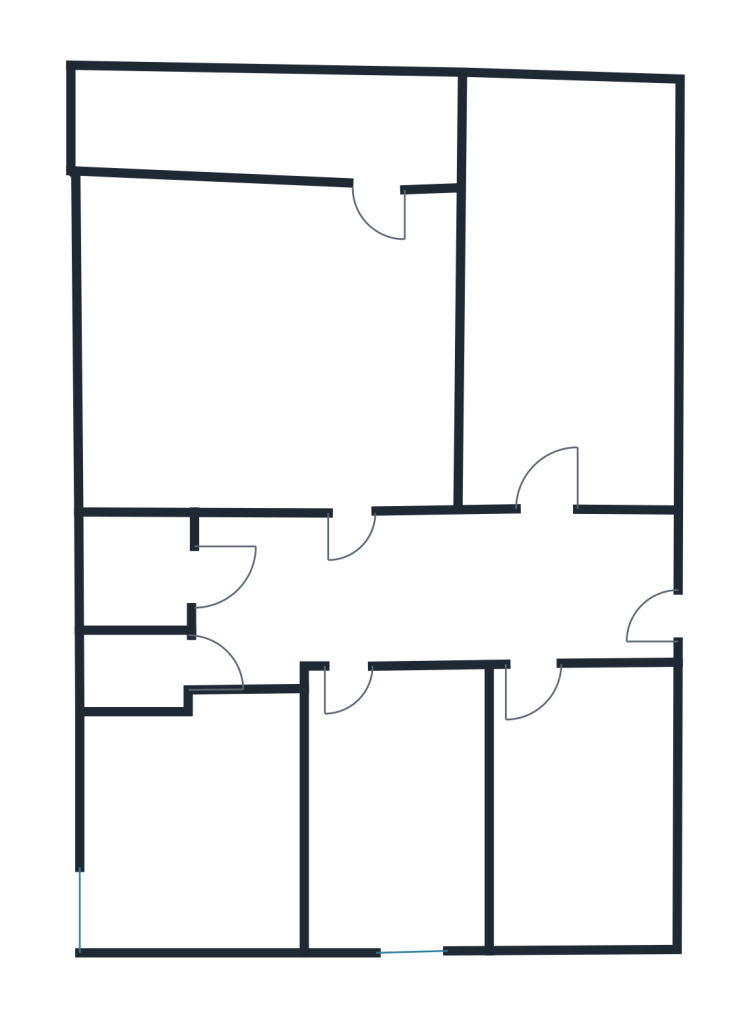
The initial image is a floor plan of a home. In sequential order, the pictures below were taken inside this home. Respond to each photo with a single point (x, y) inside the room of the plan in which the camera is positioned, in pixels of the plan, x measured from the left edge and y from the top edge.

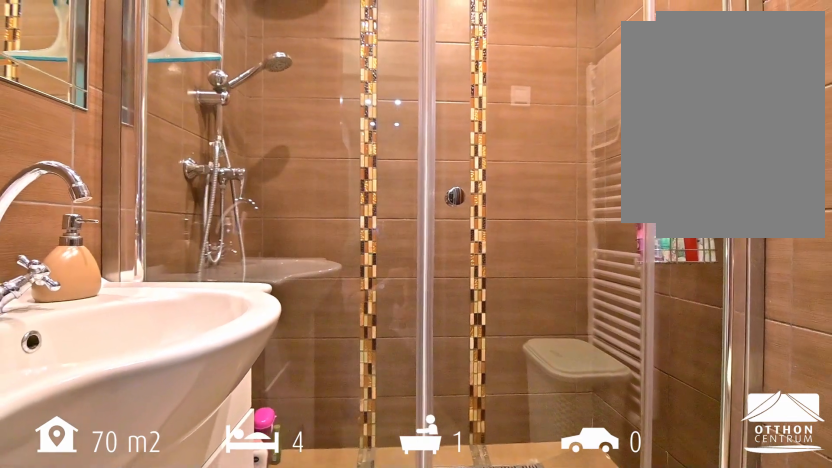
(136, 569)
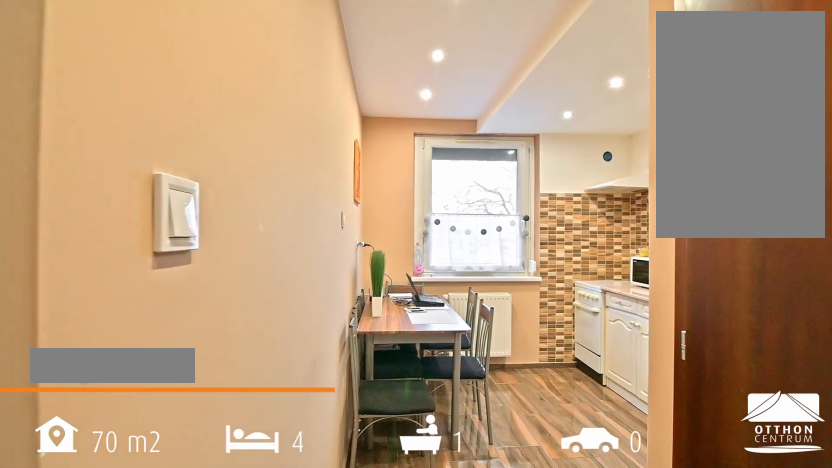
(193, 834)
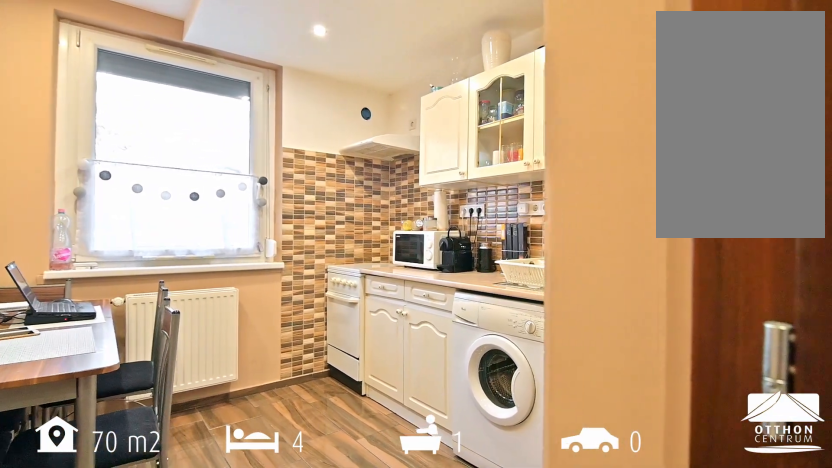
(193, 832)
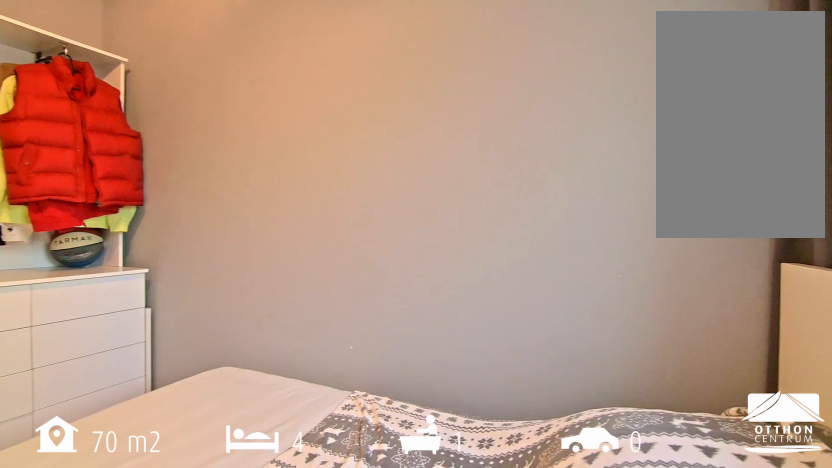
(399, 818)
